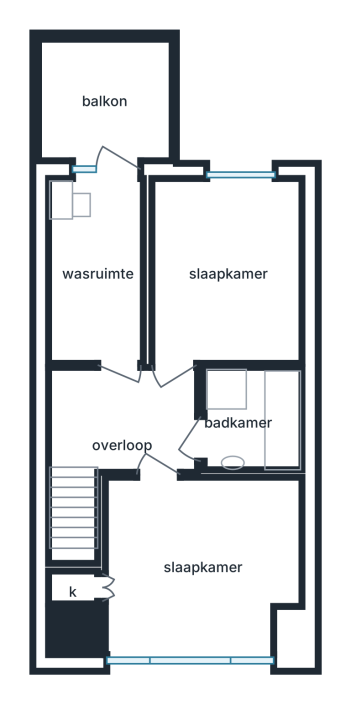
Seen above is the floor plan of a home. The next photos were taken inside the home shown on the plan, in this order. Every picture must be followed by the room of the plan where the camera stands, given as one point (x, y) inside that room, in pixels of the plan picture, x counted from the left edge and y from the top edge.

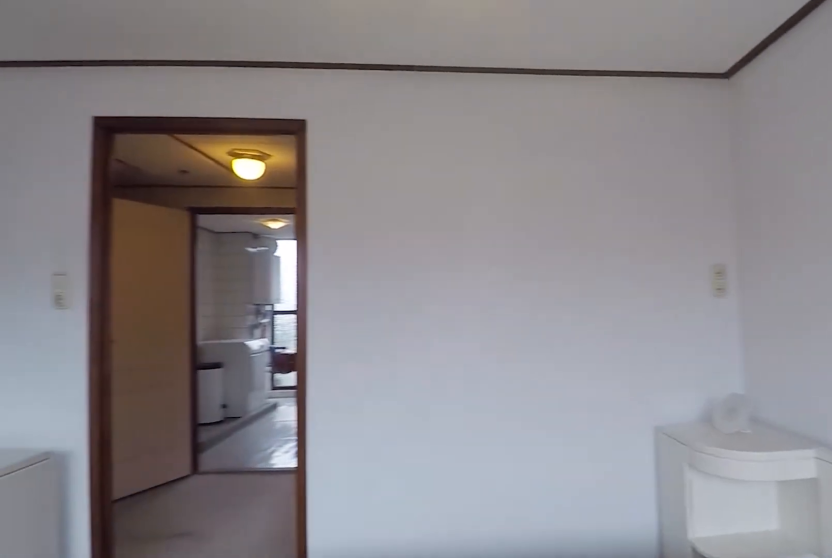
(198, 565)
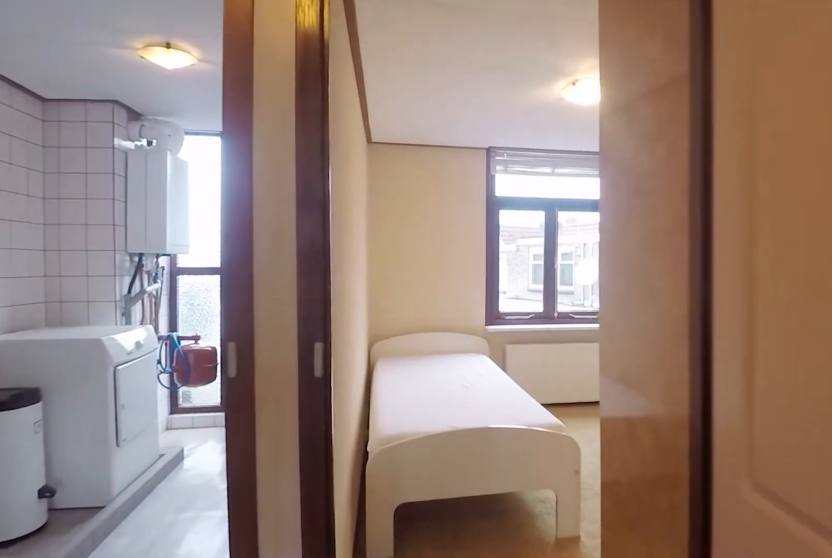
(127, 421)
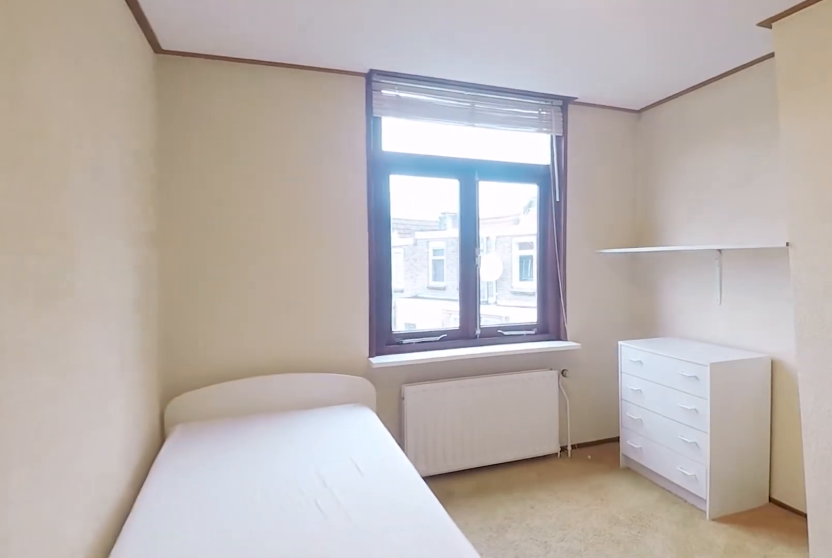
(227, 270)
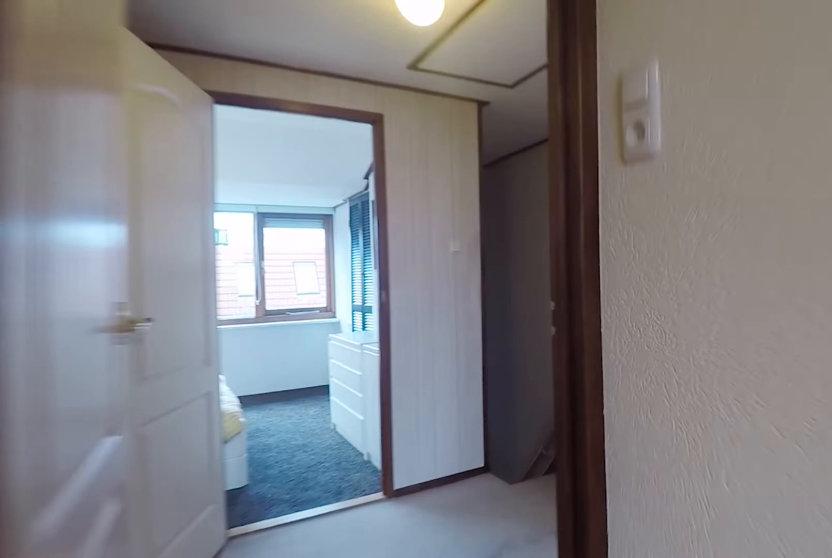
(227, 270)
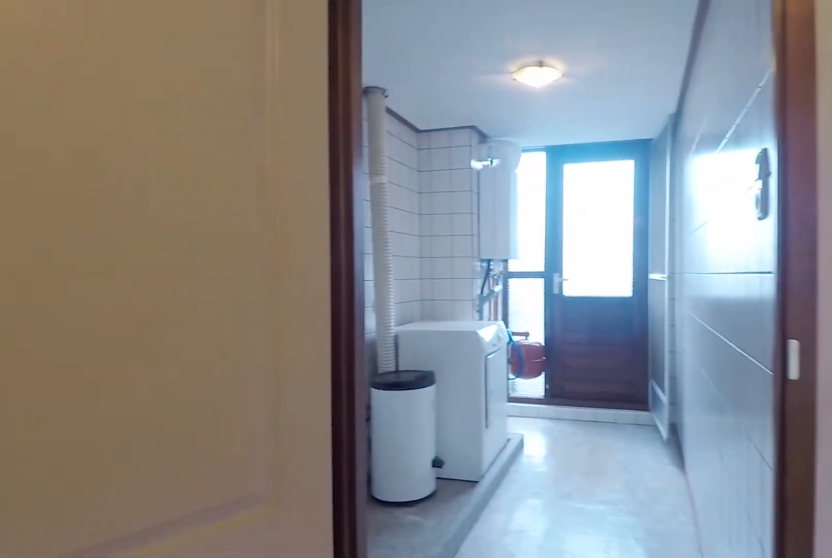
(127, 421)
